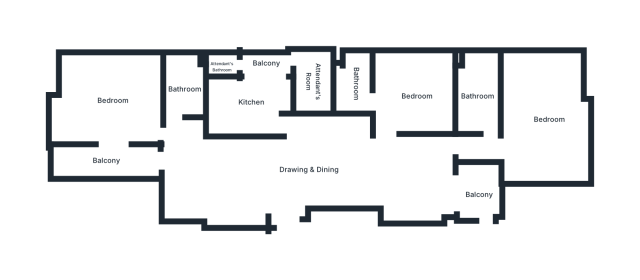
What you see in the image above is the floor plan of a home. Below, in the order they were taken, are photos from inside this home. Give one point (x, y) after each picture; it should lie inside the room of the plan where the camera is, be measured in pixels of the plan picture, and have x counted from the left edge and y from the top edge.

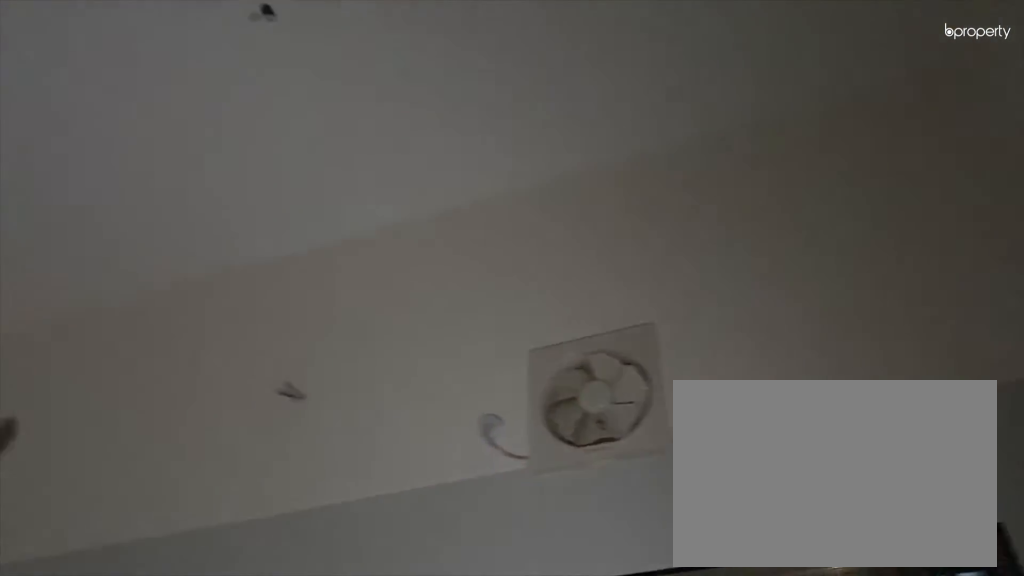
(251, 103)
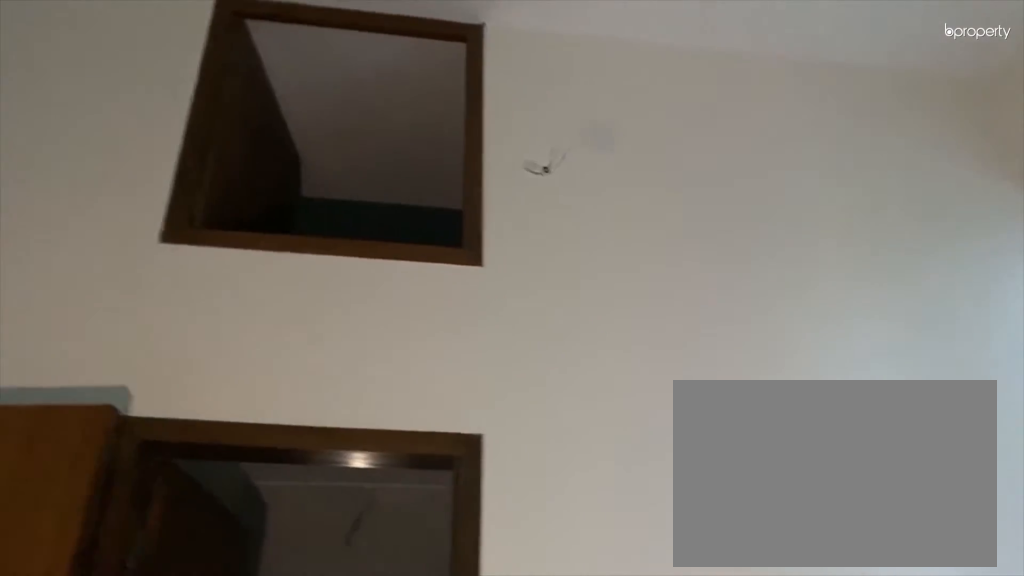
(410, 96)
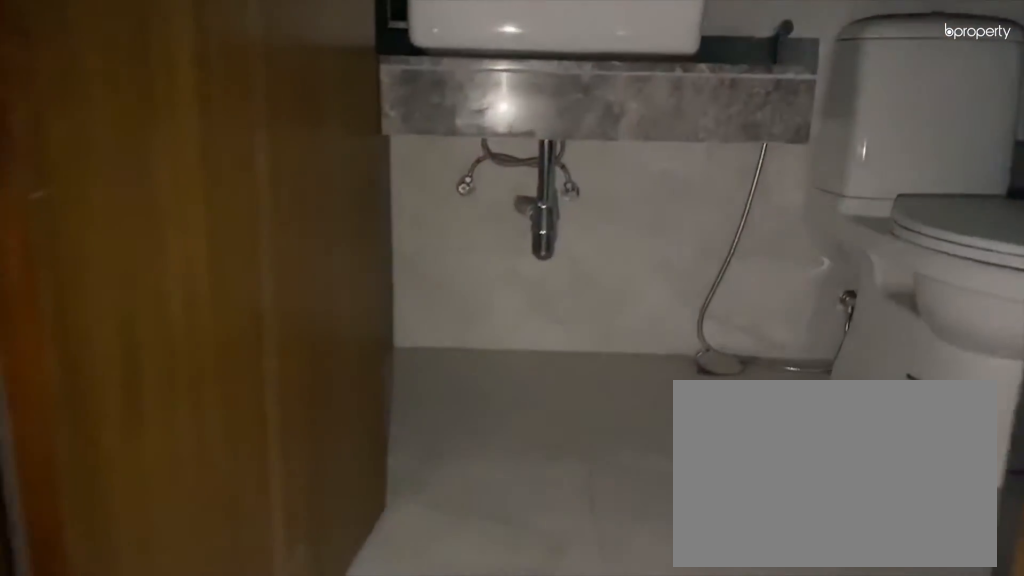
(357, 86)
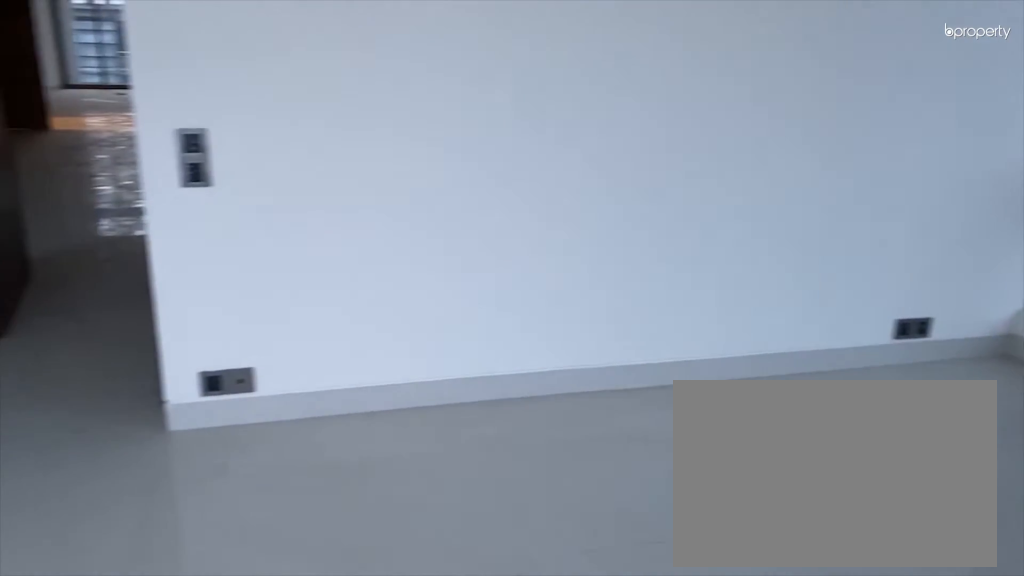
(549, 150)
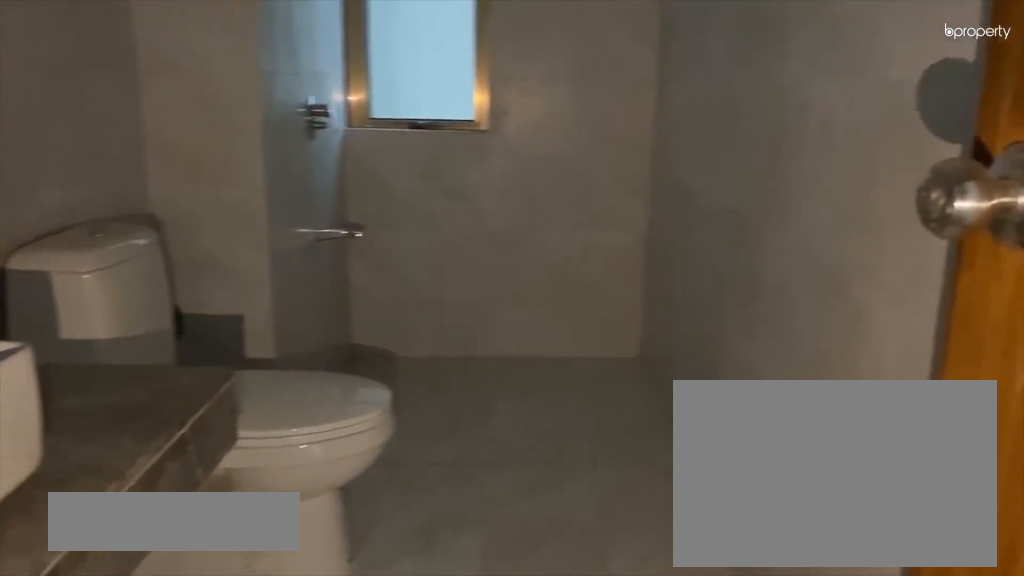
(476, 98)
